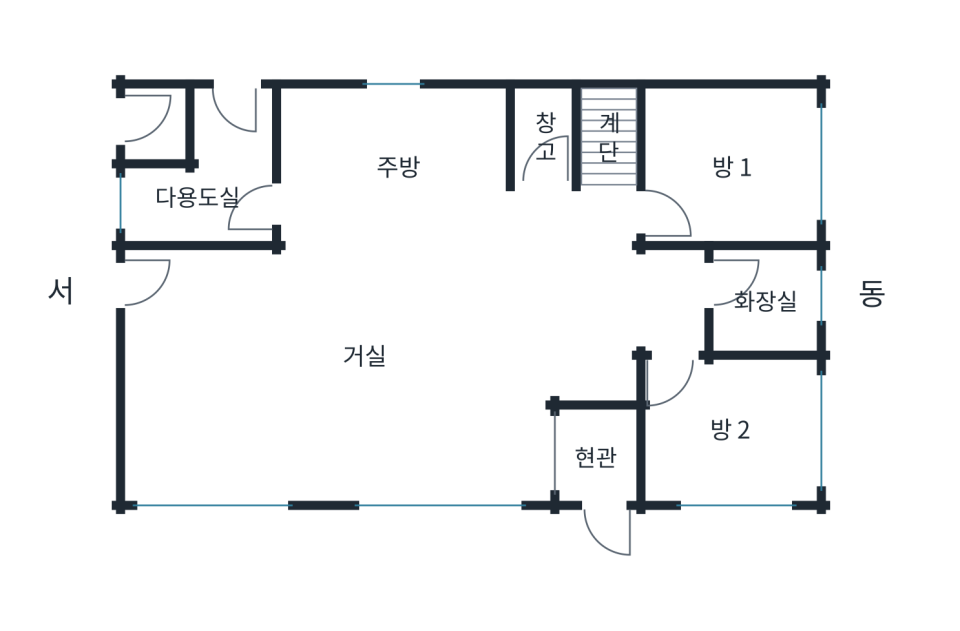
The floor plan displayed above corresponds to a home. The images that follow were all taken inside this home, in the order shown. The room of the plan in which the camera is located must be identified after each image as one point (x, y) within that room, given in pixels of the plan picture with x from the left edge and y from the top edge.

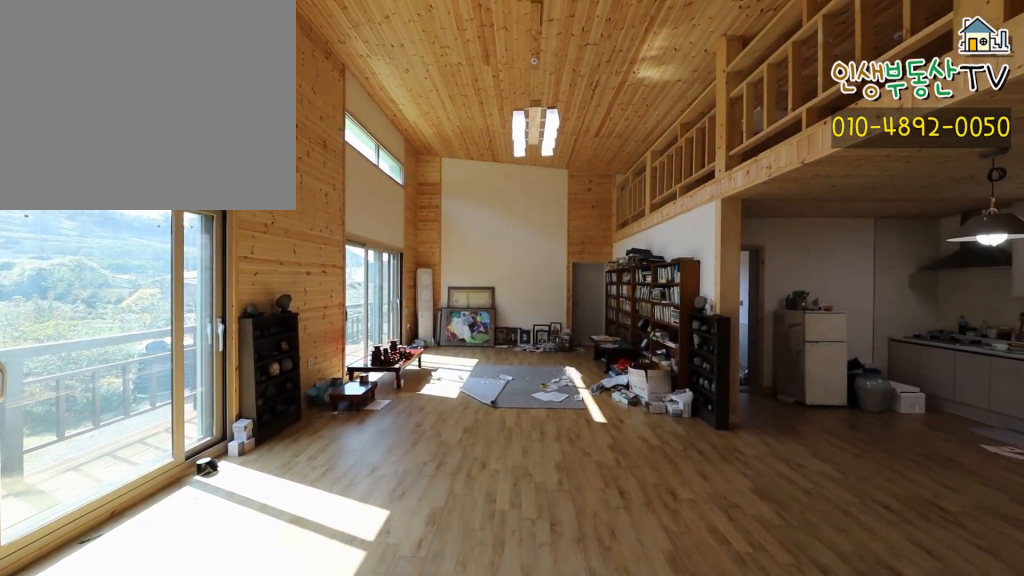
(362, 355)
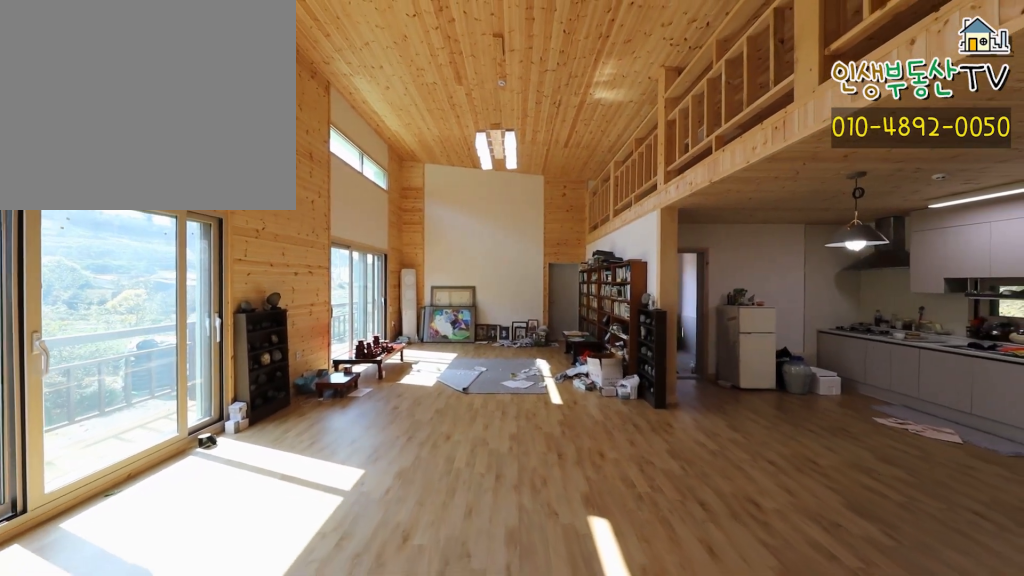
(362, 355)
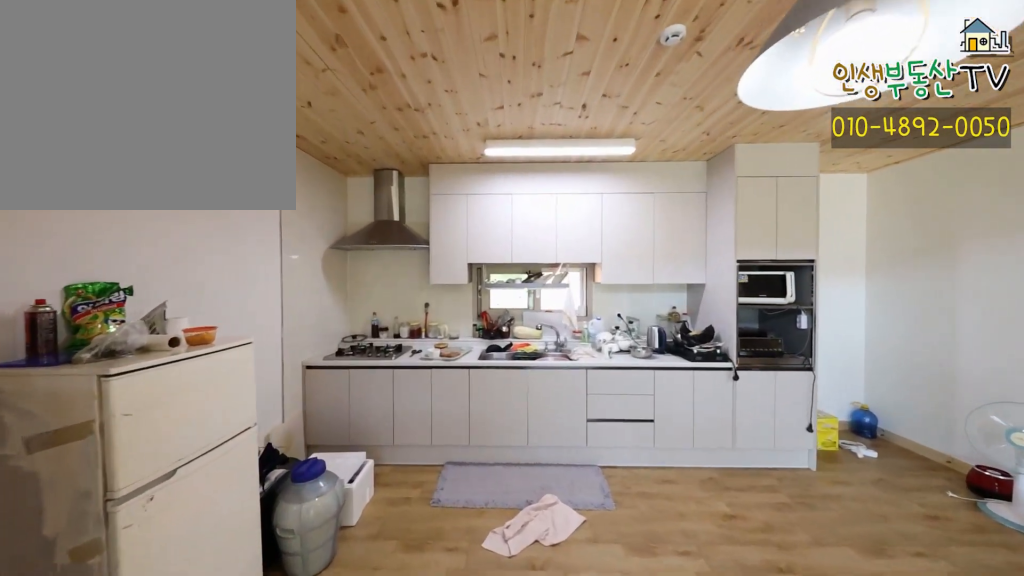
(409, 171)
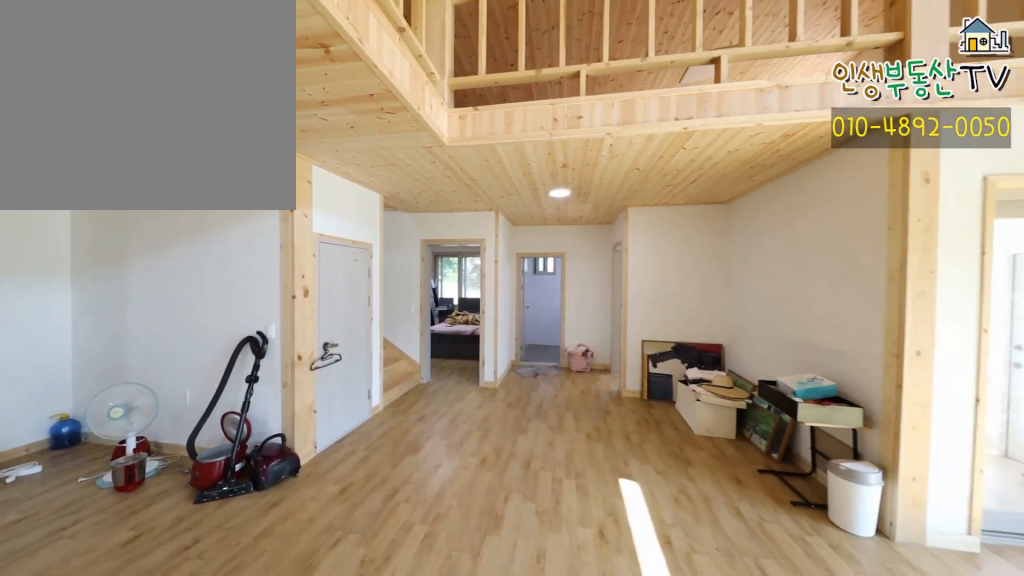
(376, 323)
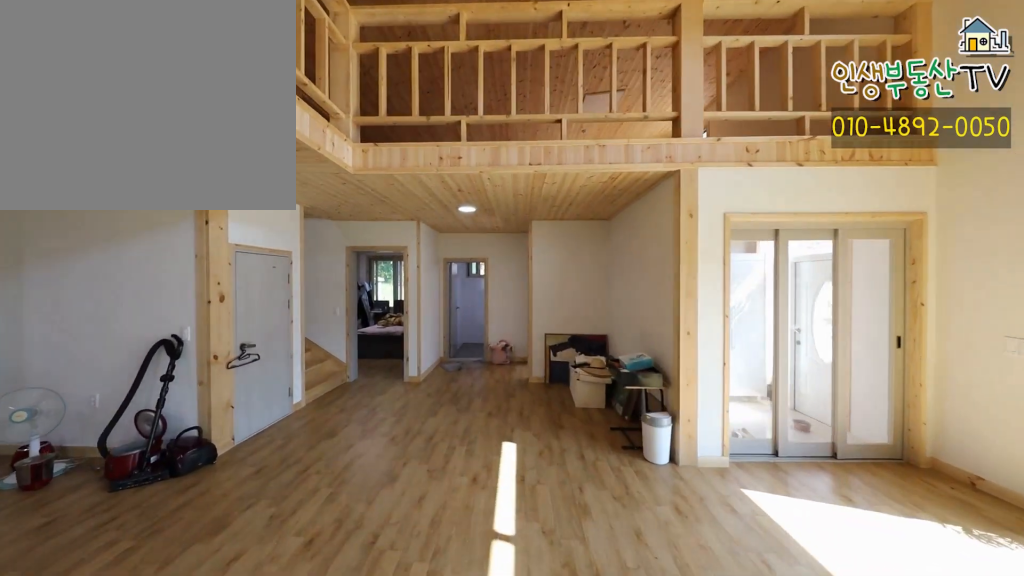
(376, 323)
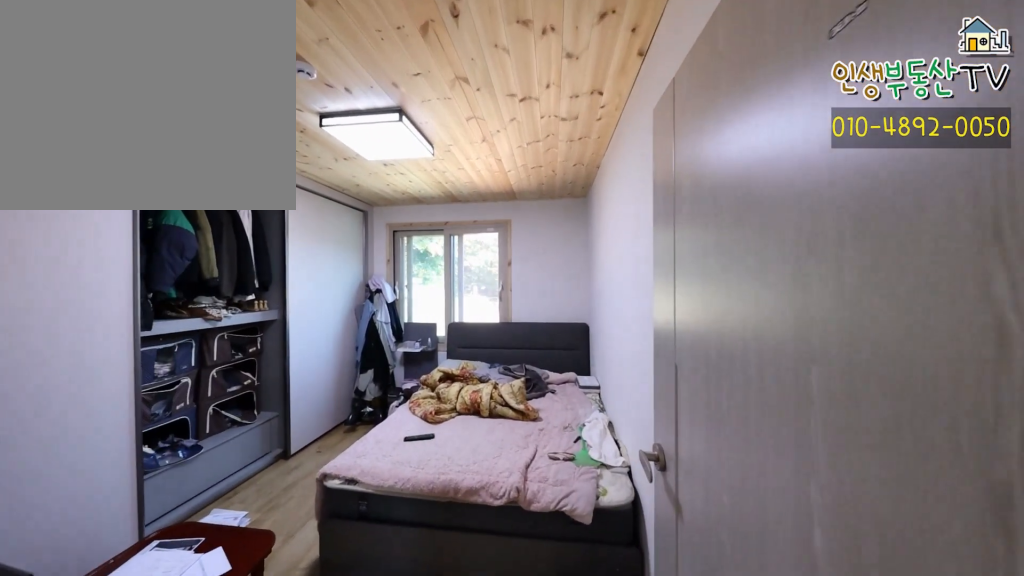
(739, 165)
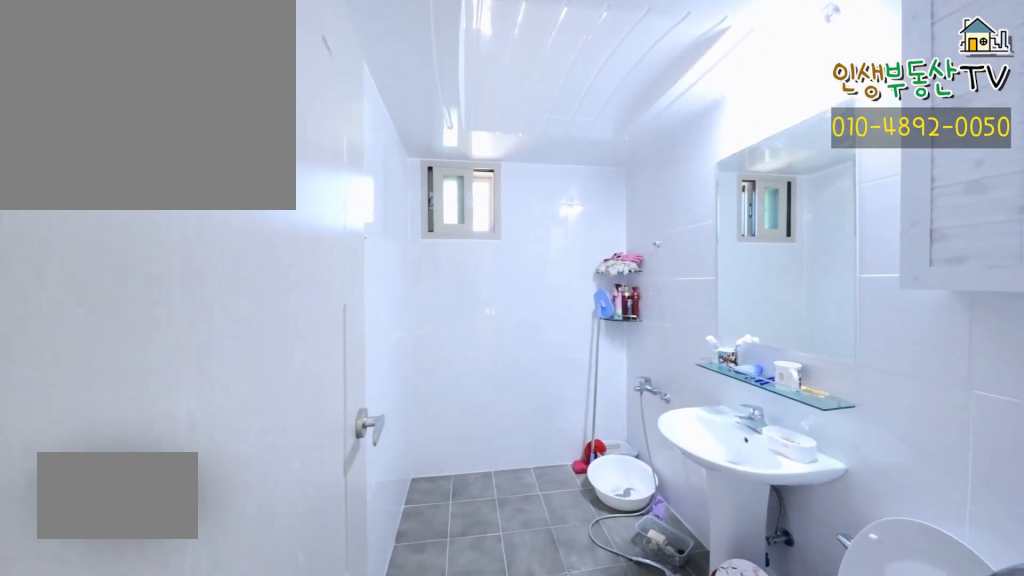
(764, 291)
